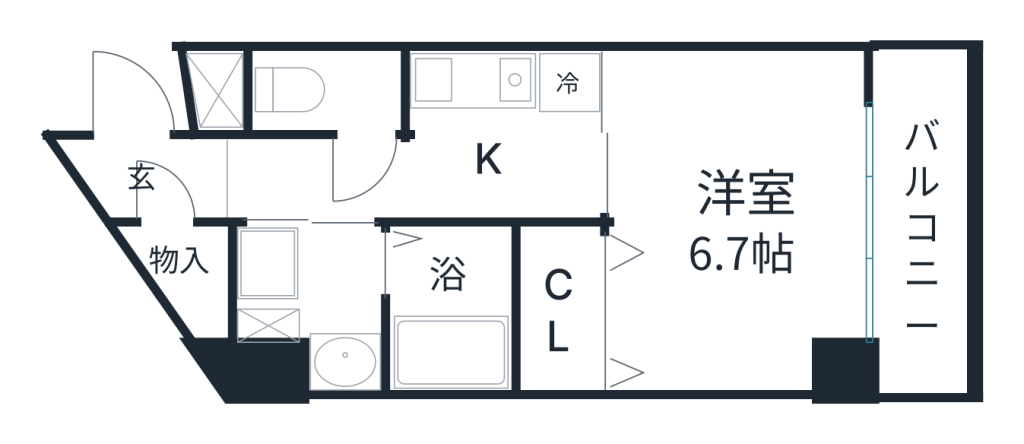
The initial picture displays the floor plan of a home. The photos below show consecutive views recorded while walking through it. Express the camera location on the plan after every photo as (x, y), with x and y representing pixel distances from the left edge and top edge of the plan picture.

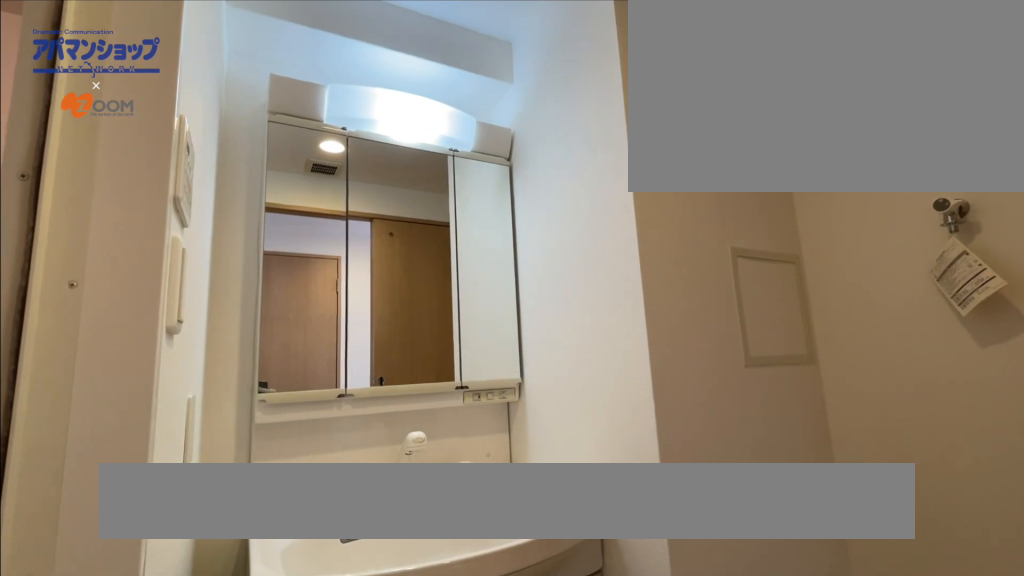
(342, 178)
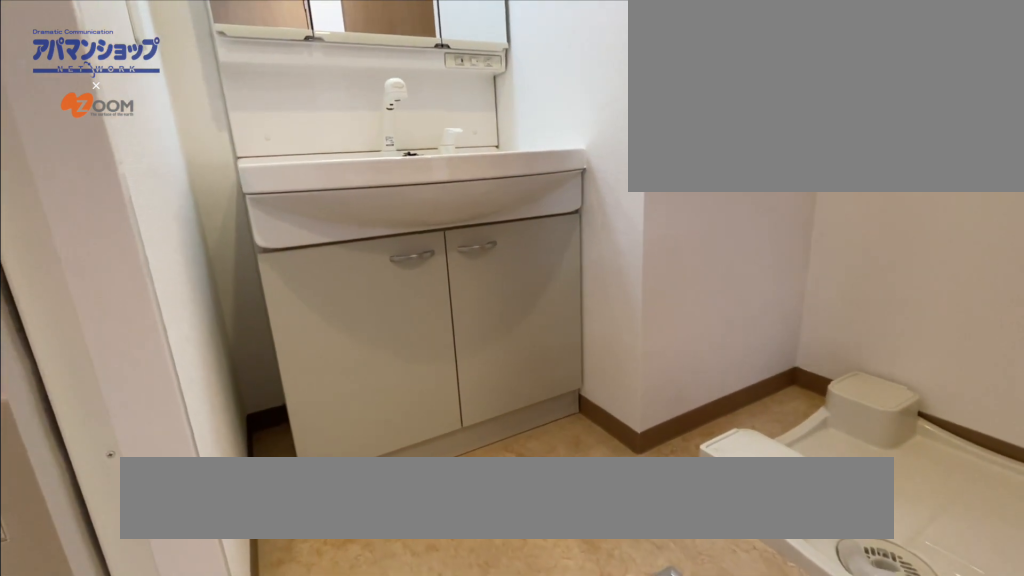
(342, 178)
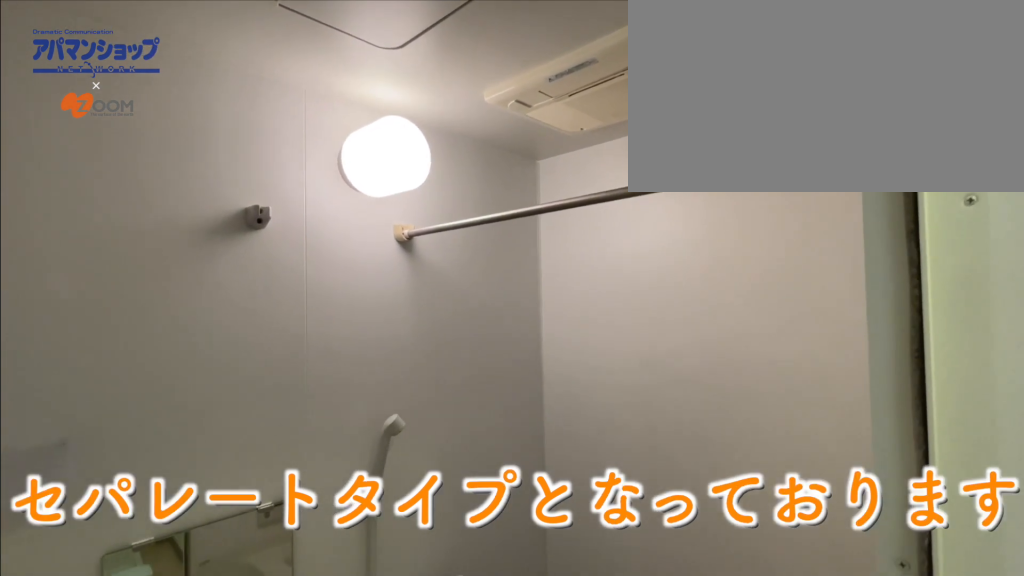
(353, 216)
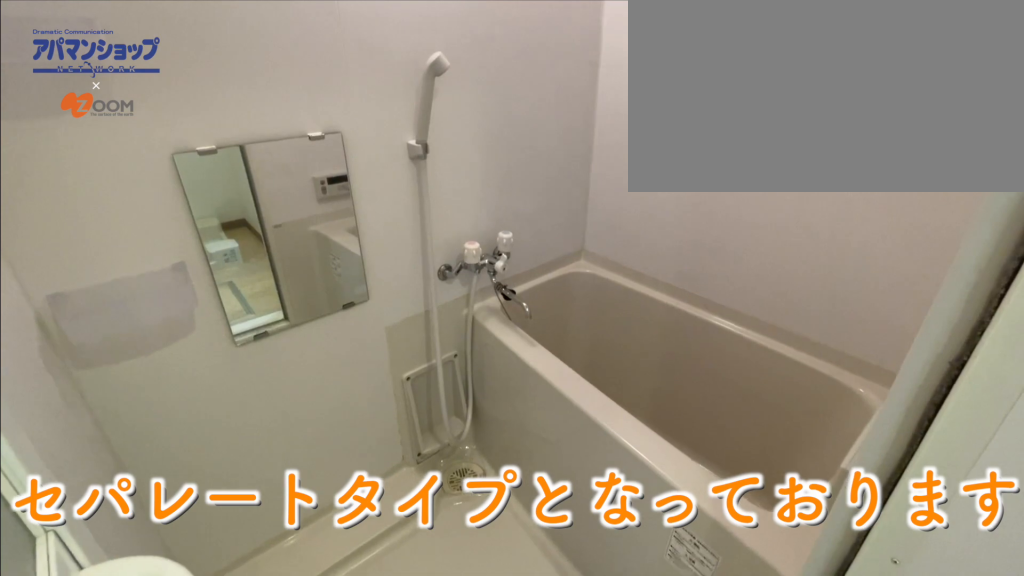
(353, 216)
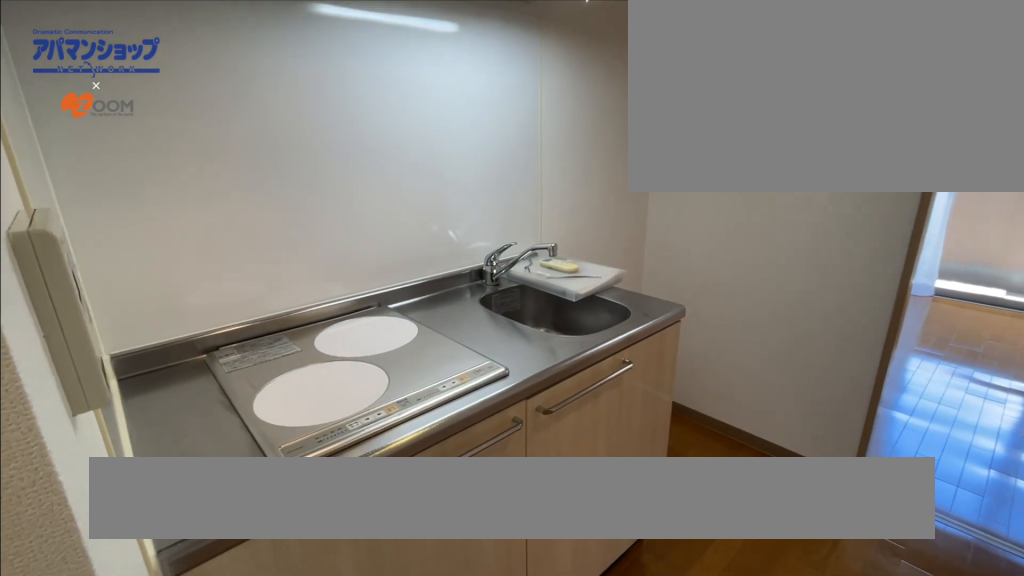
(411, 174)
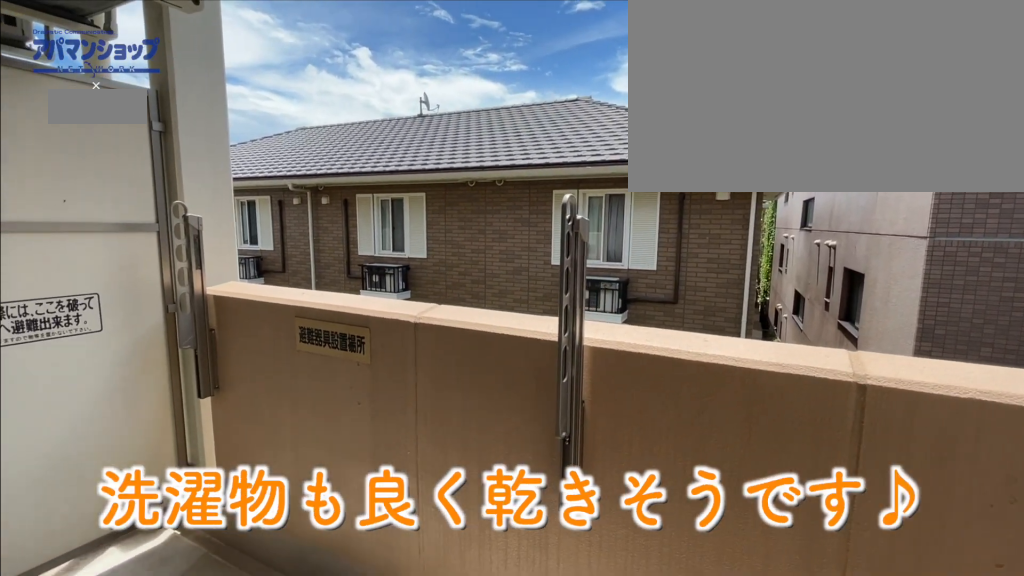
(843, 243)
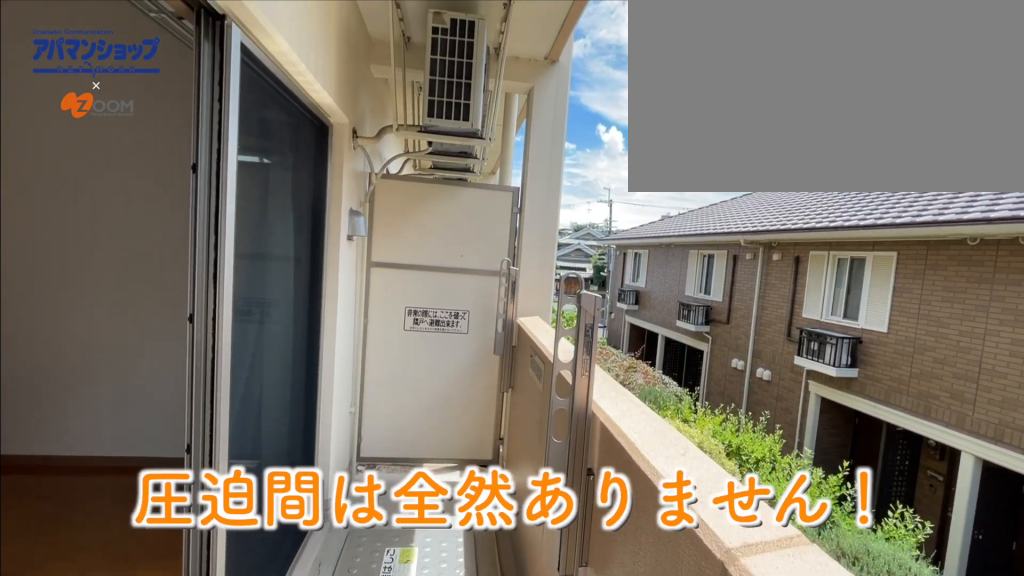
(932, 356)
